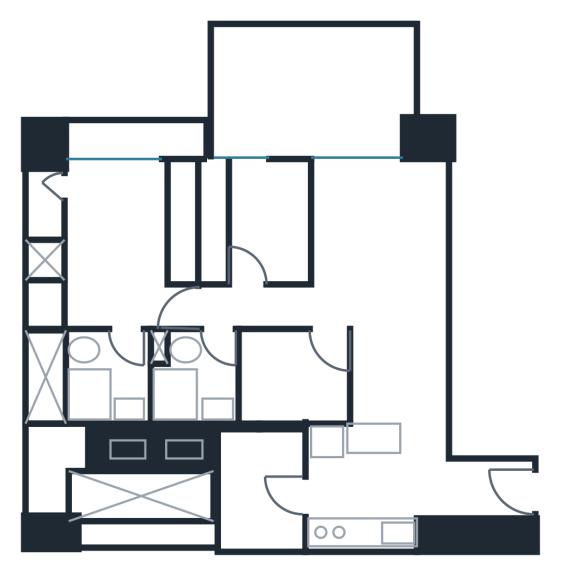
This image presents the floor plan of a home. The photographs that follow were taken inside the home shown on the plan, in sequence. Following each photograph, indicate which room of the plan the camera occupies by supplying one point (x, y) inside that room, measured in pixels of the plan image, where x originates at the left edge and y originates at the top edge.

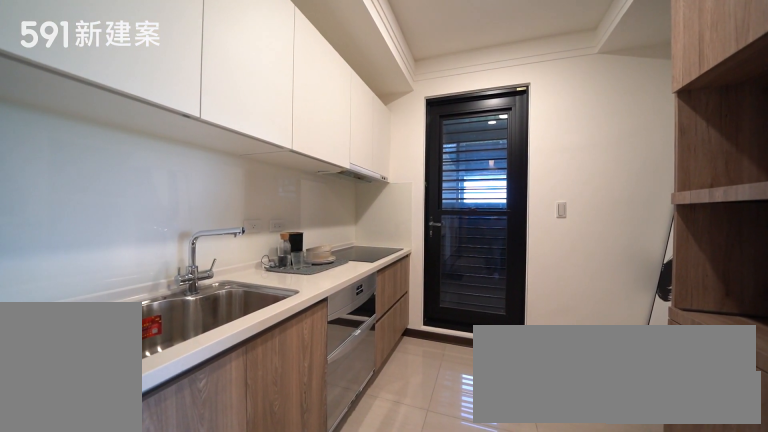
(360, 484)
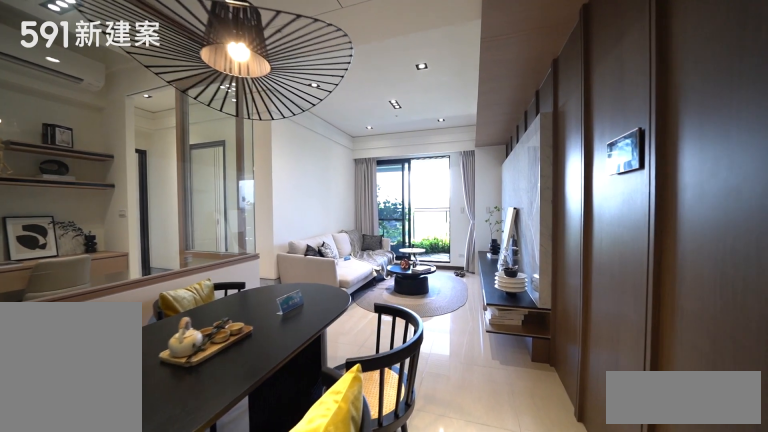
(397, 373)
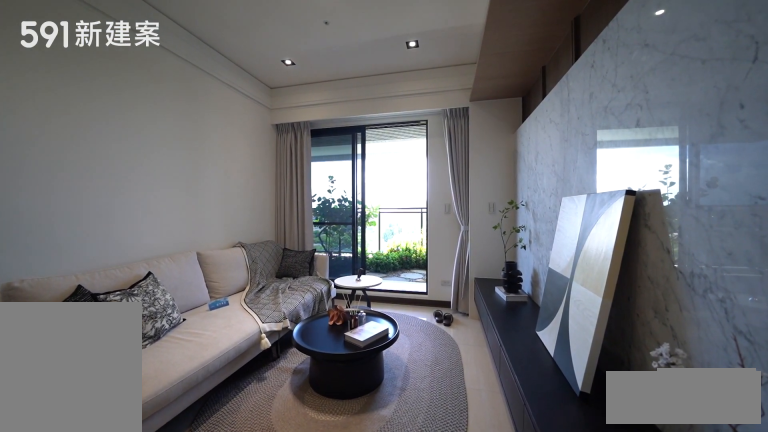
(380, 236)
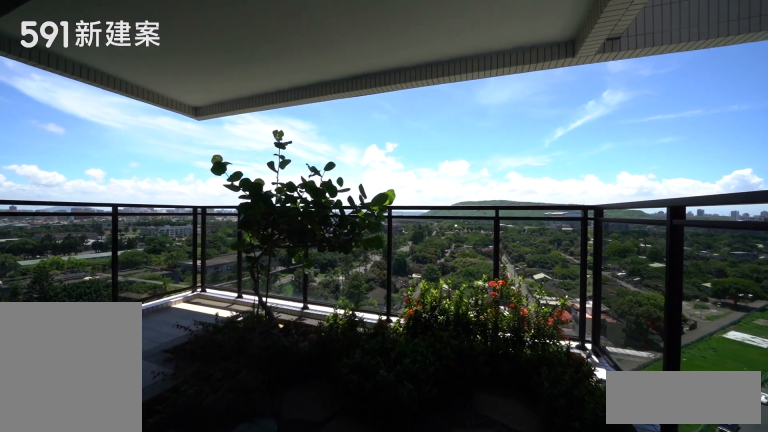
(315, 90)
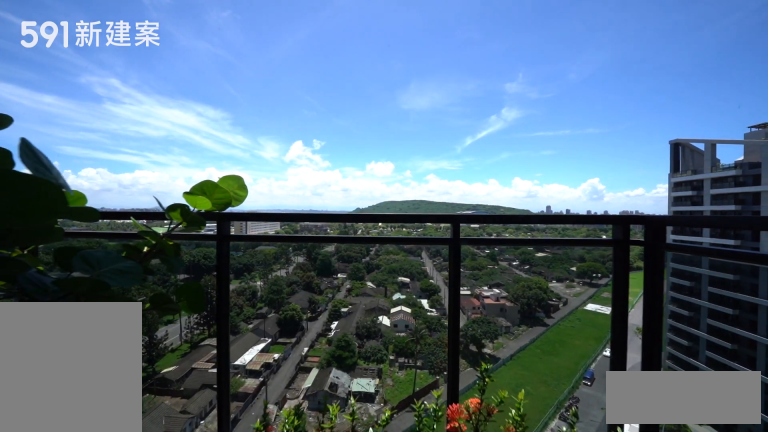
(315, 90)
